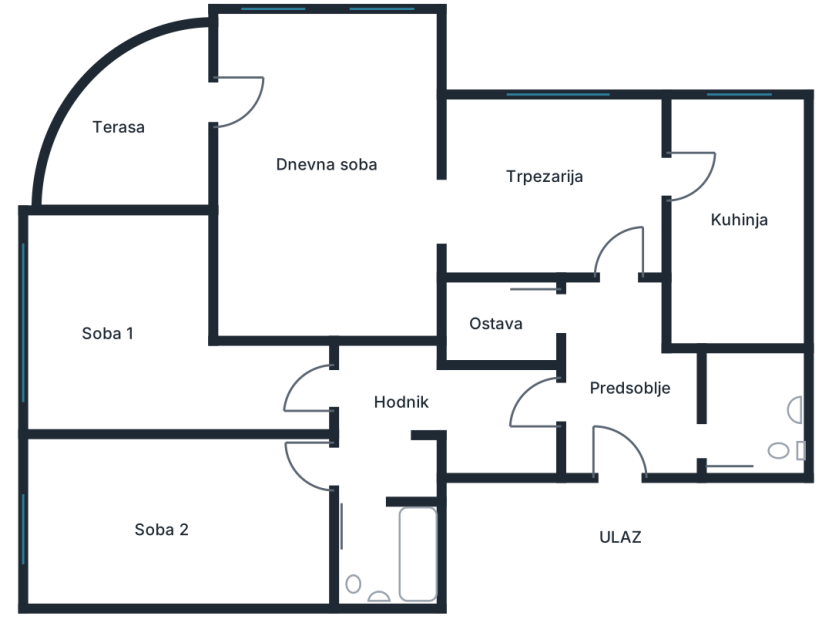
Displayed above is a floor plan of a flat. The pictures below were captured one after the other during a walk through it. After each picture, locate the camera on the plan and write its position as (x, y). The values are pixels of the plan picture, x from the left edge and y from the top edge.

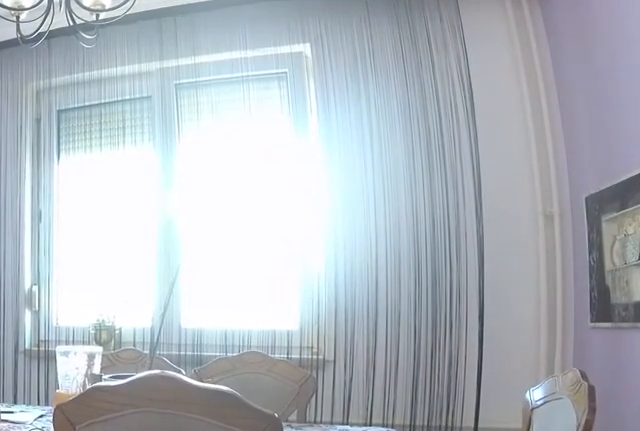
(631, 277)
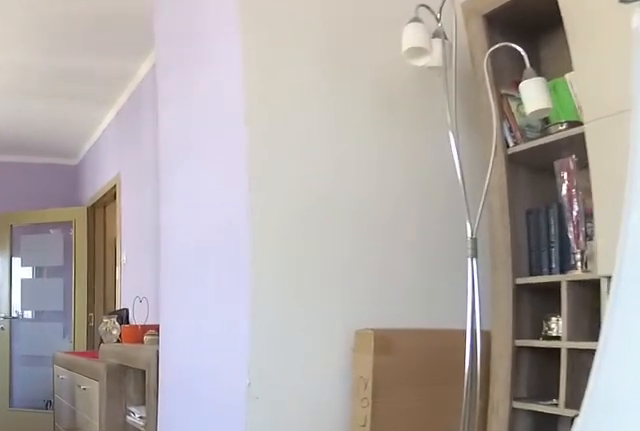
(320, 219)
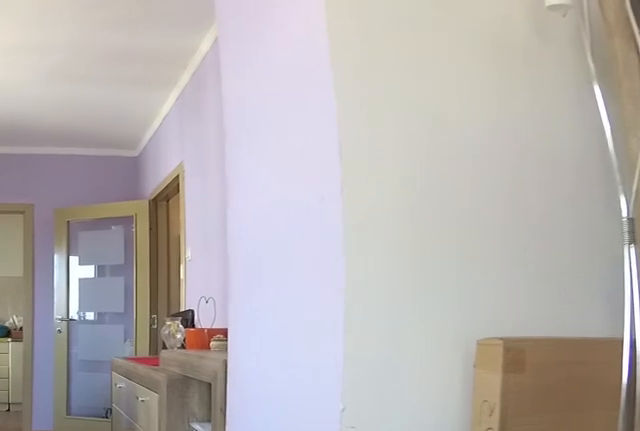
(351, 216)
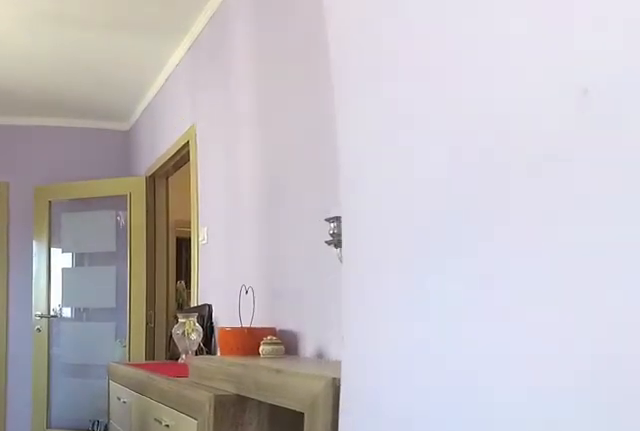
(402, 216)
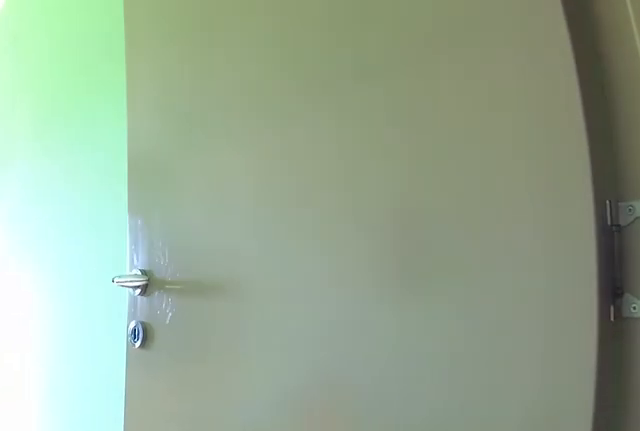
(354, 462)
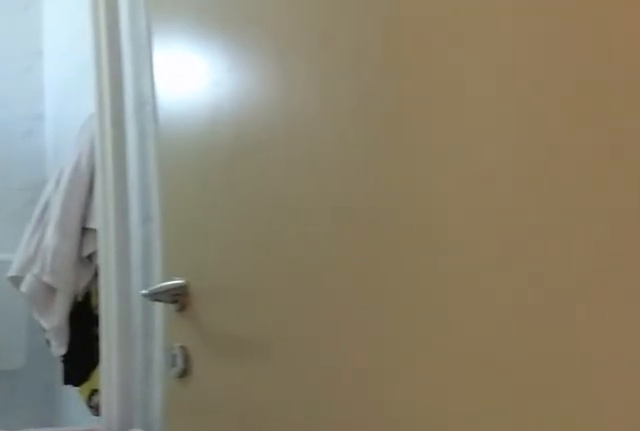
(373, 457)
